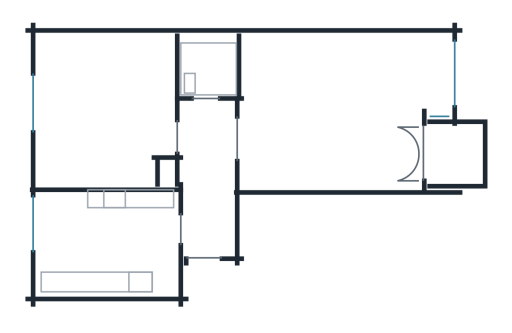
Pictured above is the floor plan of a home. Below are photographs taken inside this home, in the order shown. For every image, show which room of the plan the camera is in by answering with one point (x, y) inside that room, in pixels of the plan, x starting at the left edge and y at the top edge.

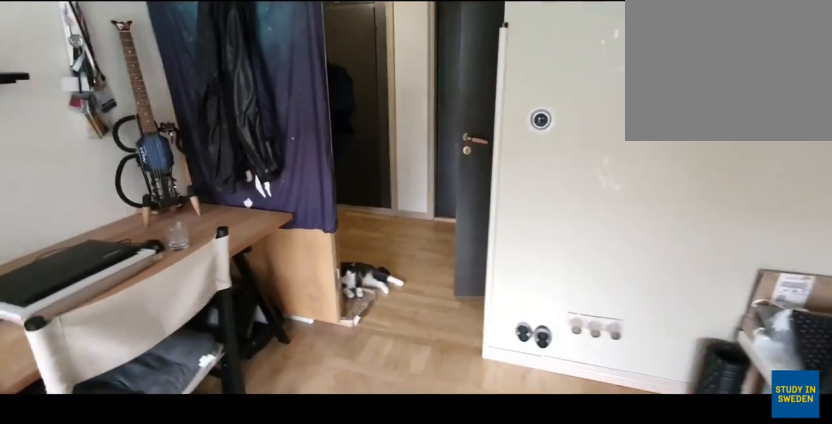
(346, 110)
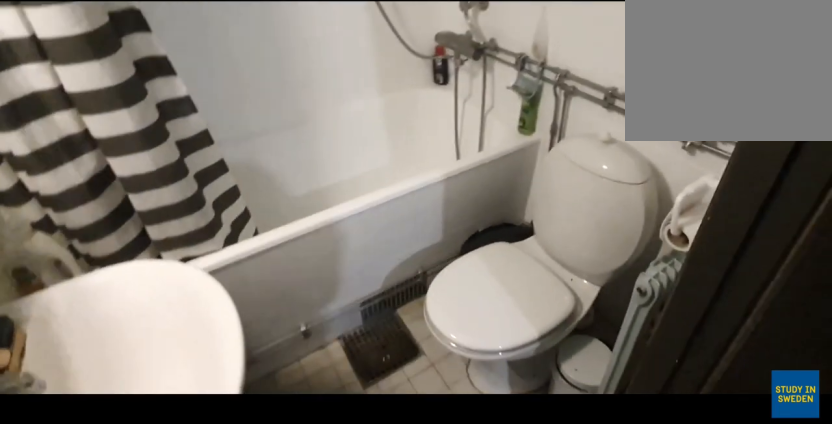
(208, 70)
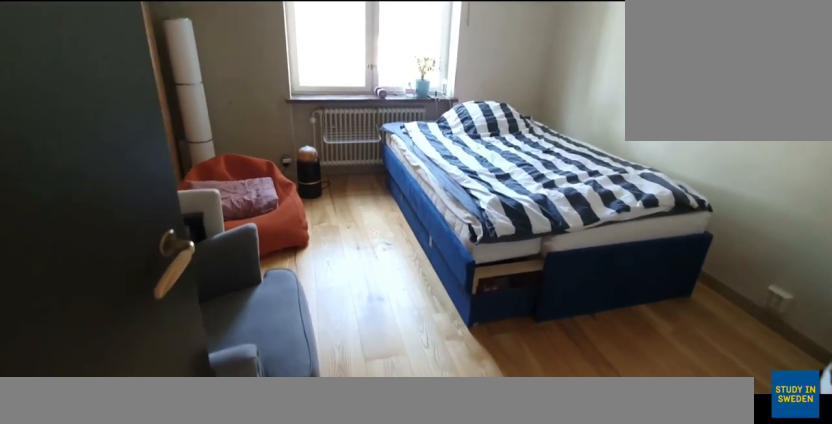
(105, 102)
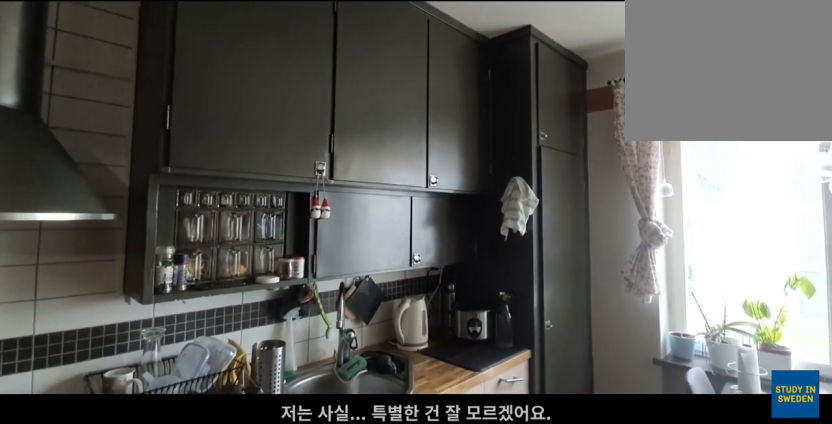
(108, 244)
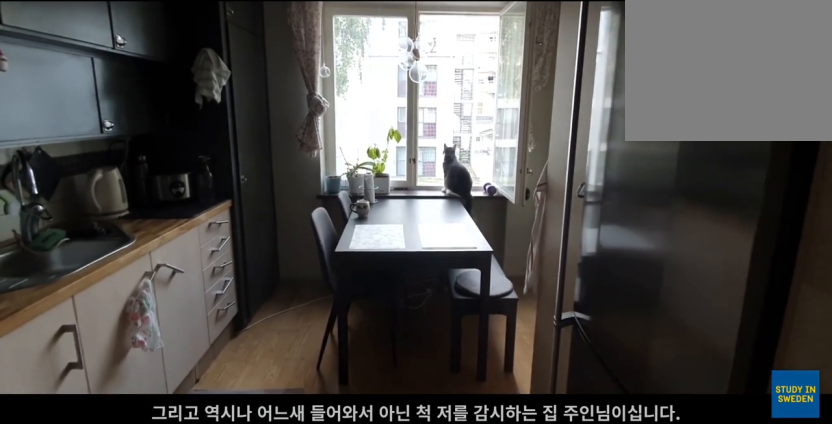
(108, 244)
